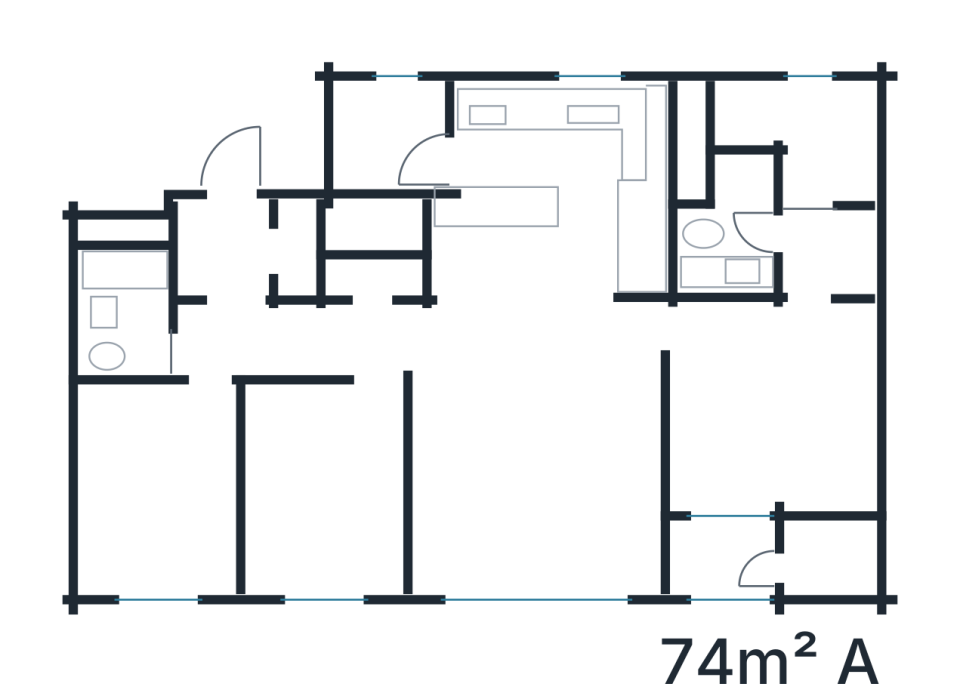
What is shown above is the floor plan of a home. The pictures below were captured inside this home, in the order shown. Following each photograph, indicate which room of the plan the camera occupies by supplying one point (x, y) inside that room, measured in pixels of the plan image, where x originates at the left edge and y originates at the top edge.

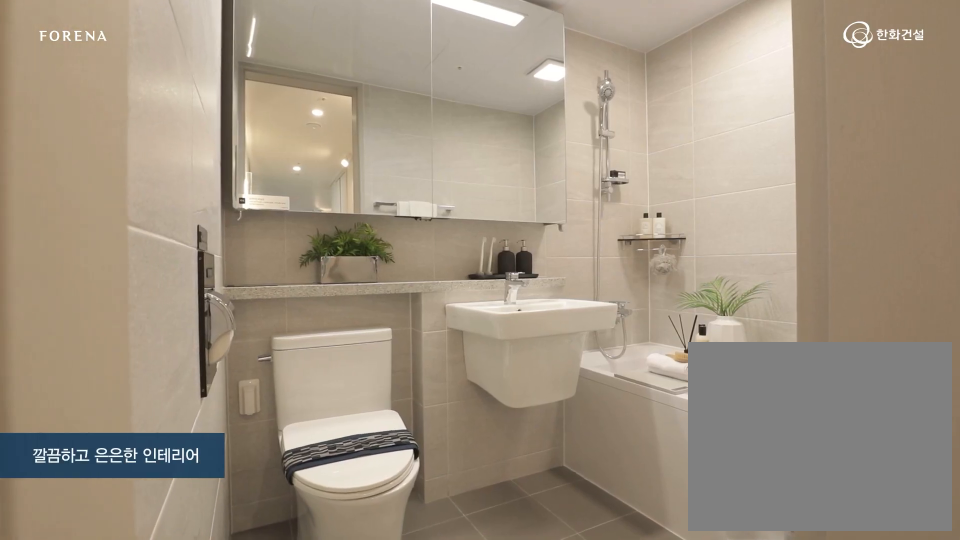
(161, 347)
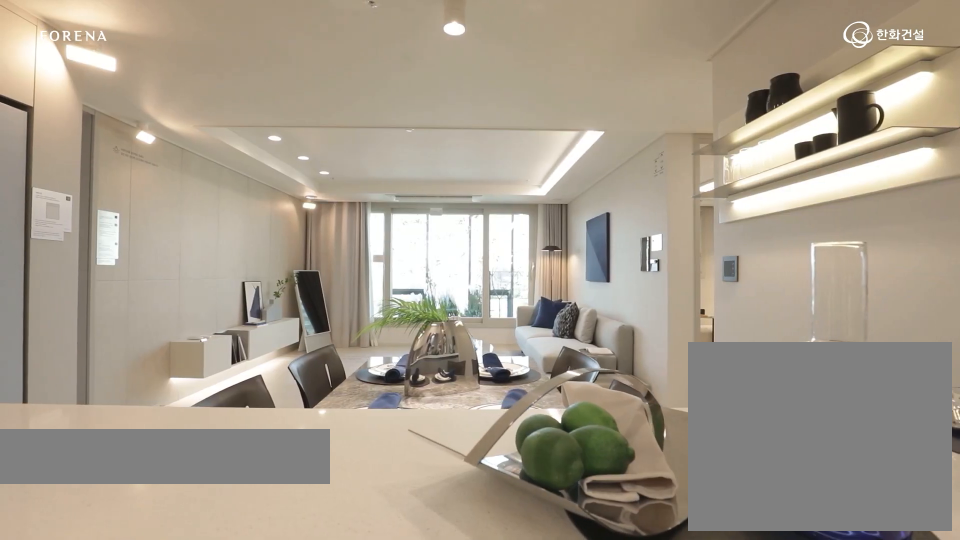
(527, 269)
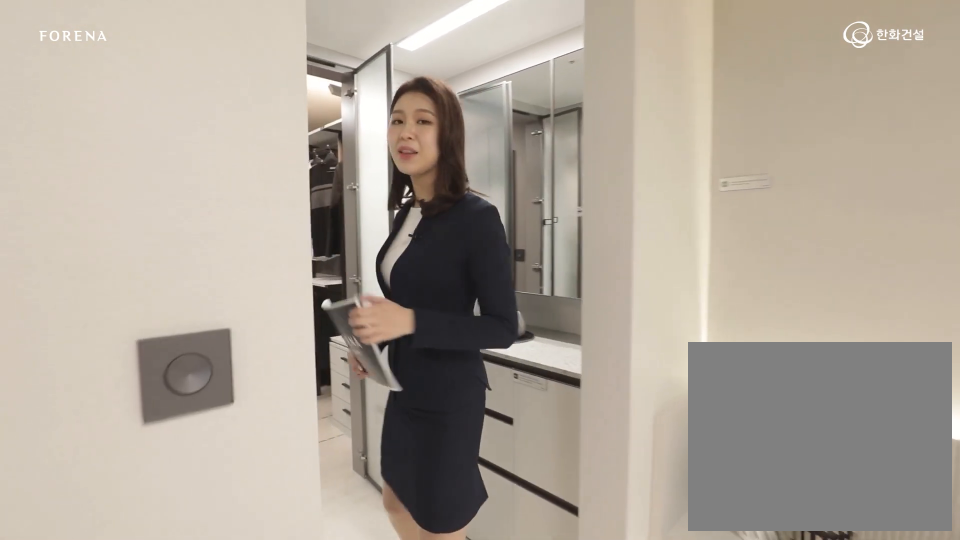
(775, 395)
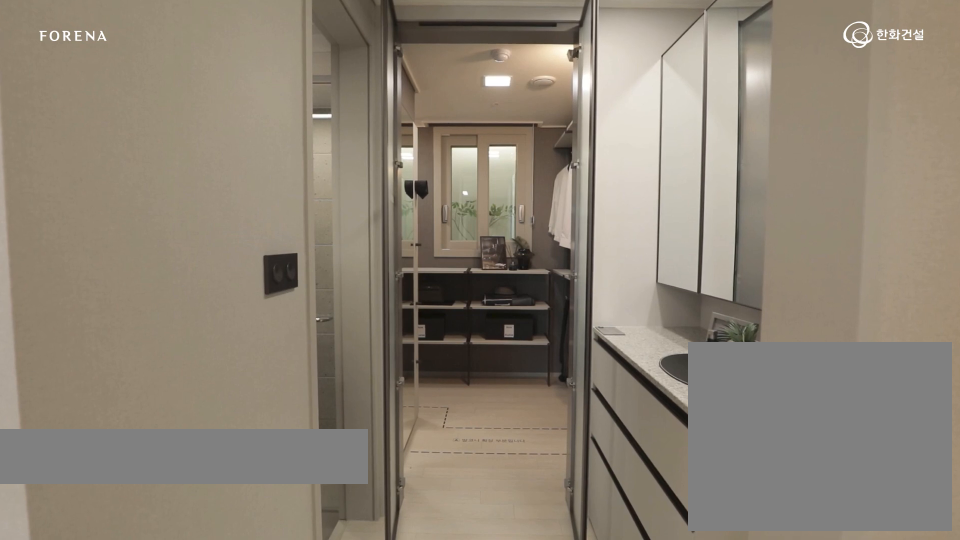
(775, 395)
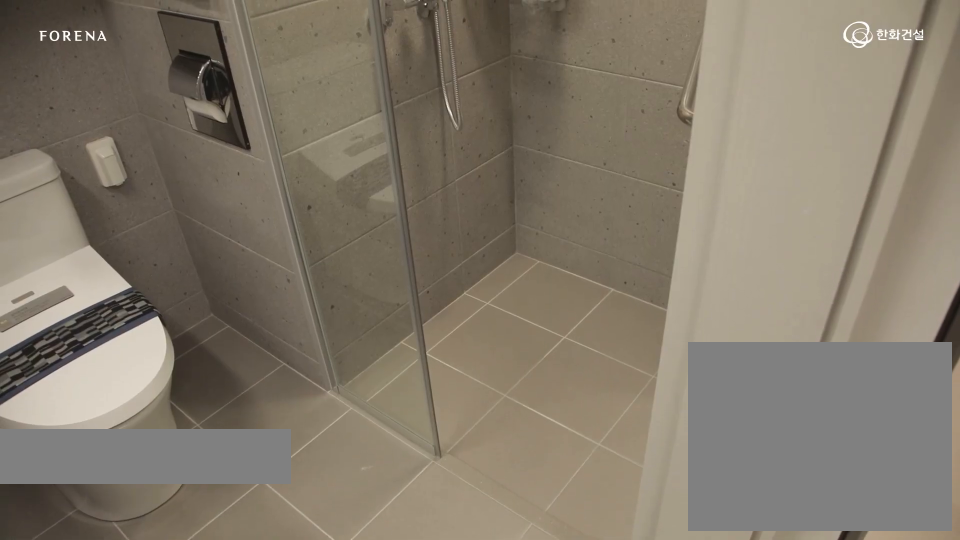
(762, 235)
